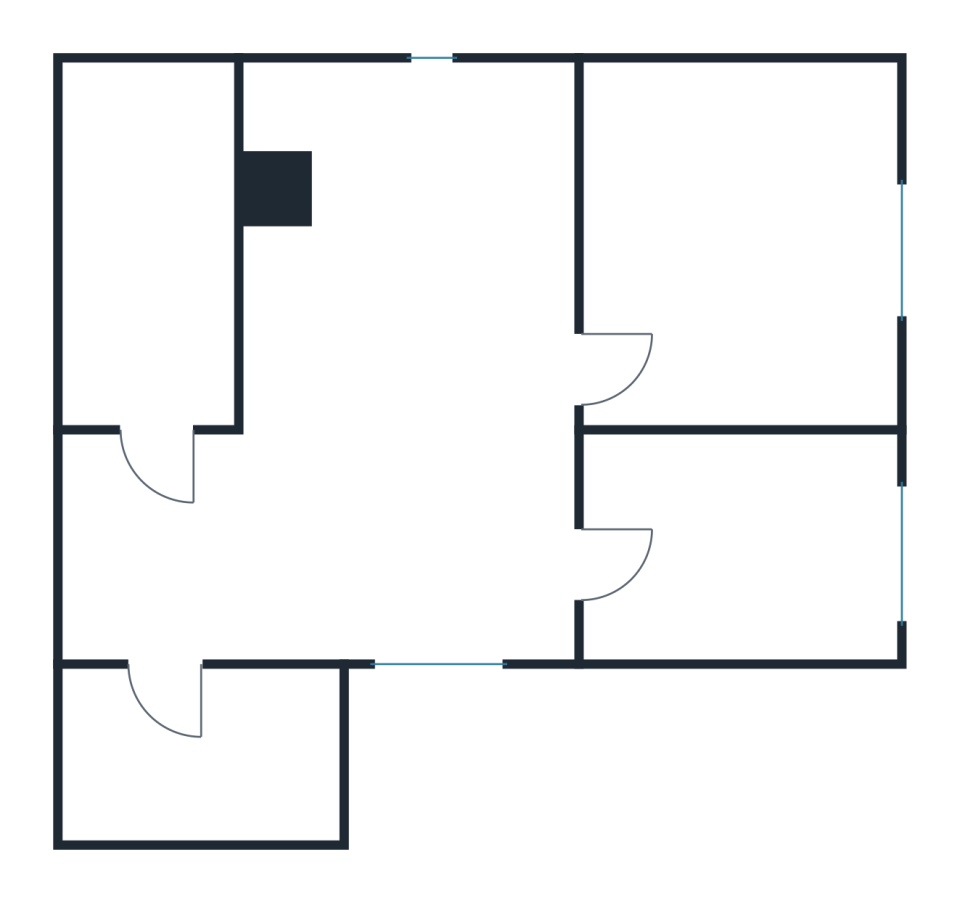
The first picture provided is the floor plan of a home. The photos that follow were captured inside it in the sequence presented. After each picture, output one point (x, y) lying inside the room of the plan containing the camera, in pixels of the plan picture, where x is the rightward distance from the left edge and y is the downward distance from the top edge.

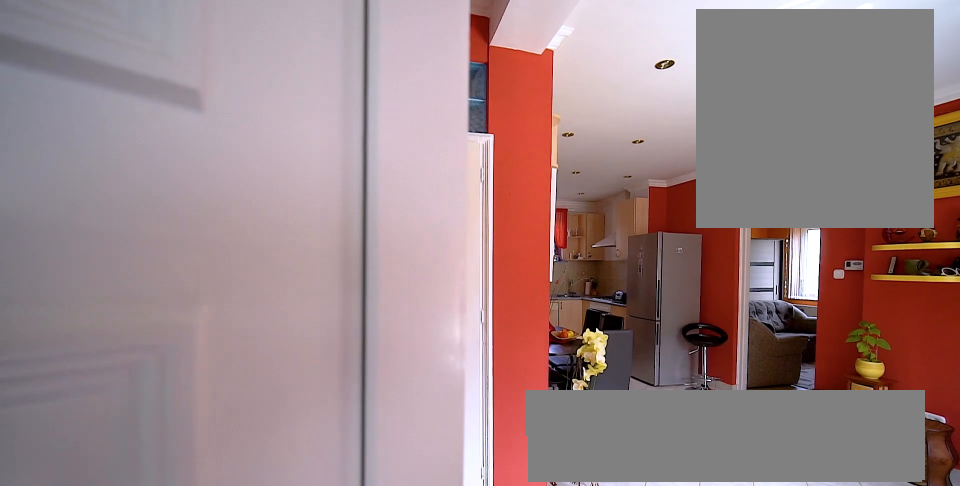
(417, 411)
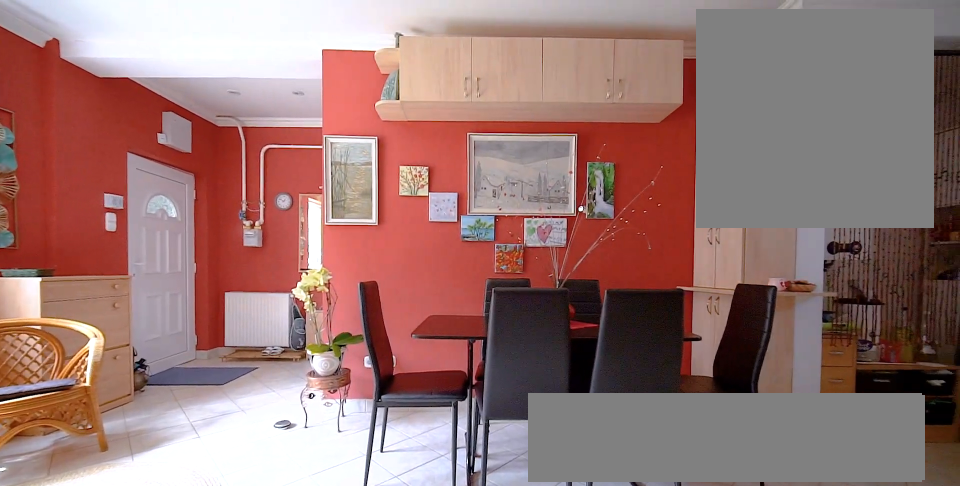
(417, 411)
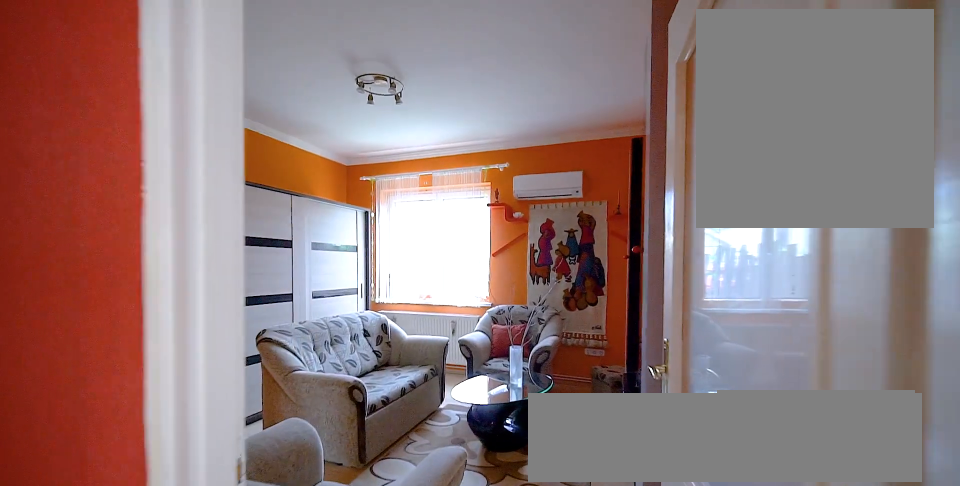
(744, 258)
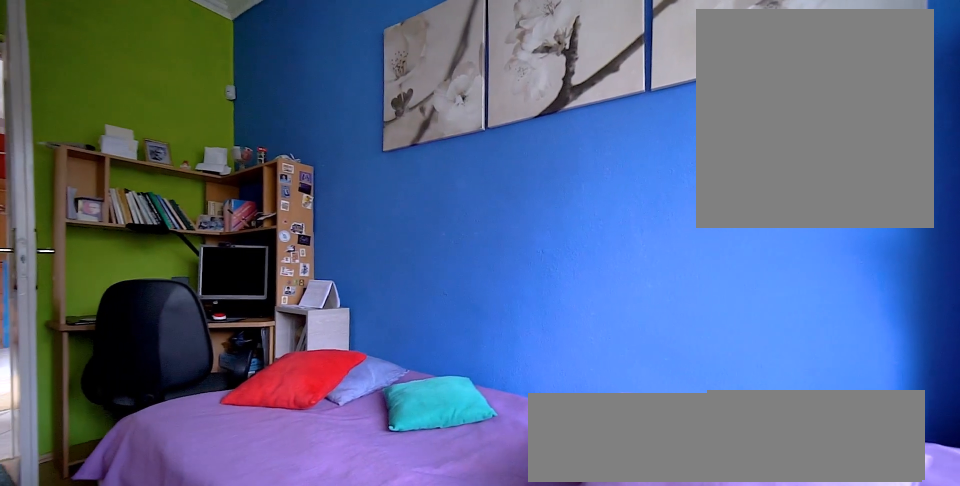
(744, 545)
